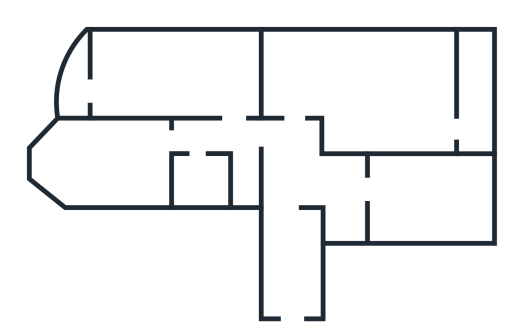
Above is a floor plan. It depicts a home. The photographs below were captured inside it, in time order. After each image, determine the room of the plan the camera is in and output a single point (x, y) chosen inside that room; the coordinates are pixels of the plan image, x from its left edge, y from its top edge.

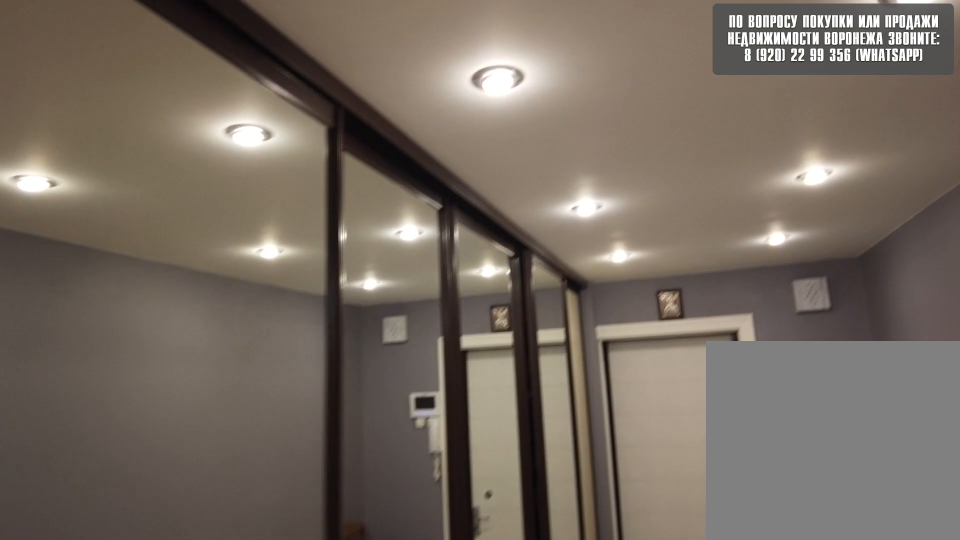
(295, 303)
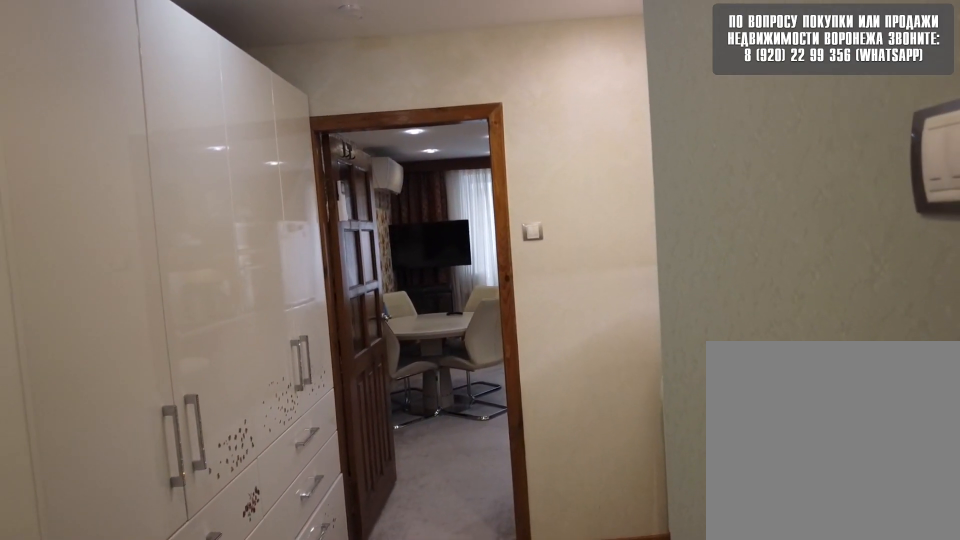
(295, 186)
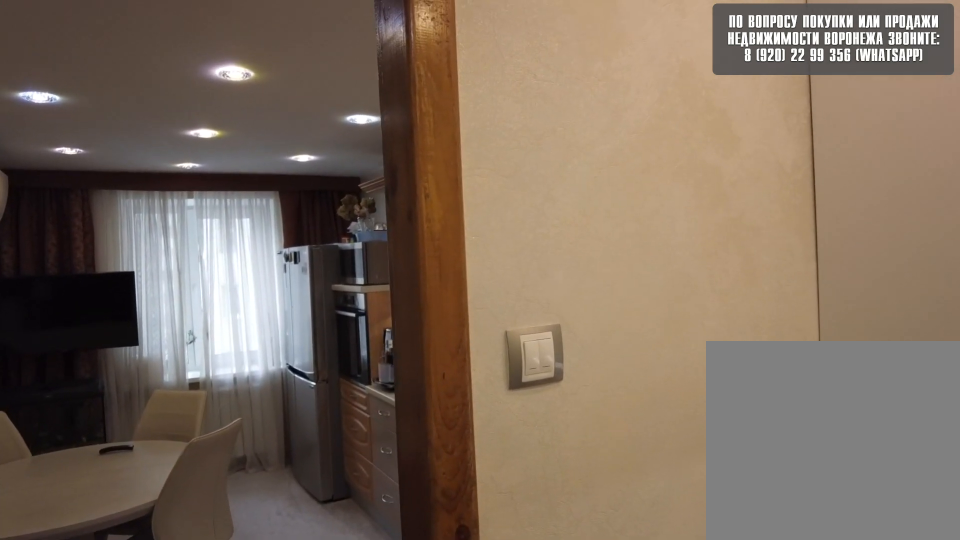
(350, 191)
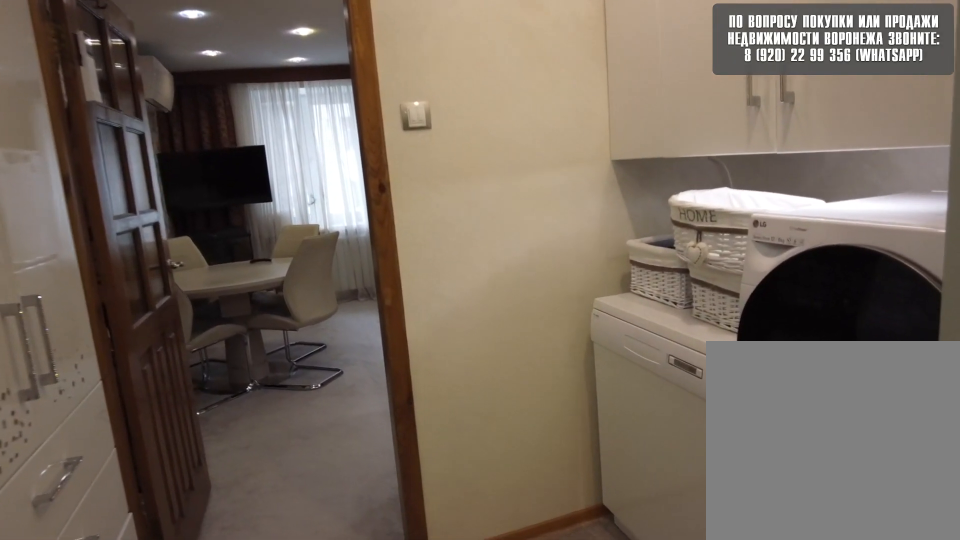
(350, 191)
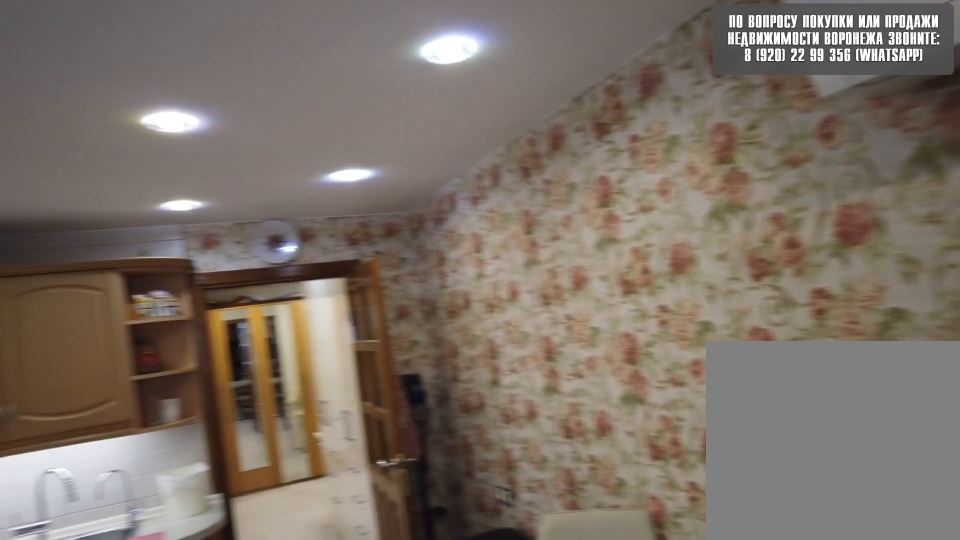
(409, 199)
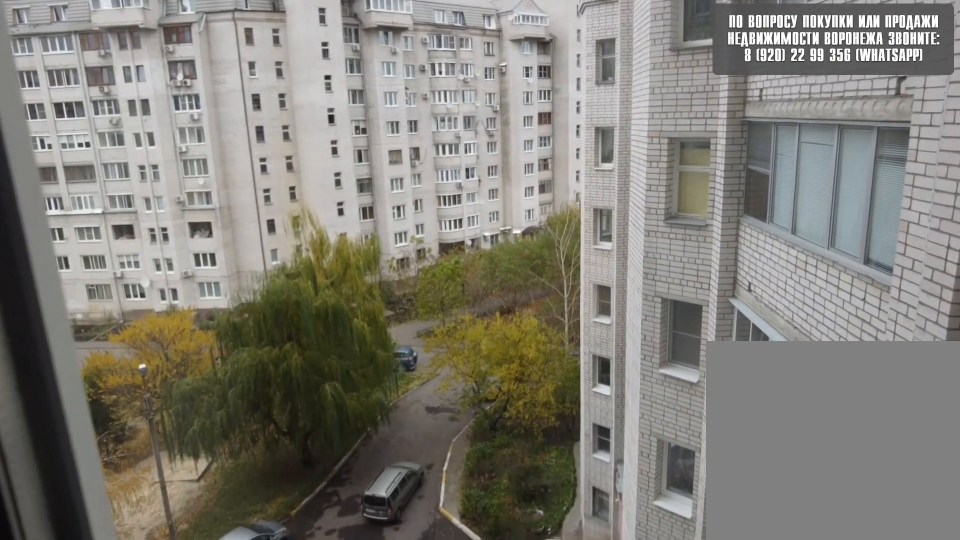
(409, 199)
